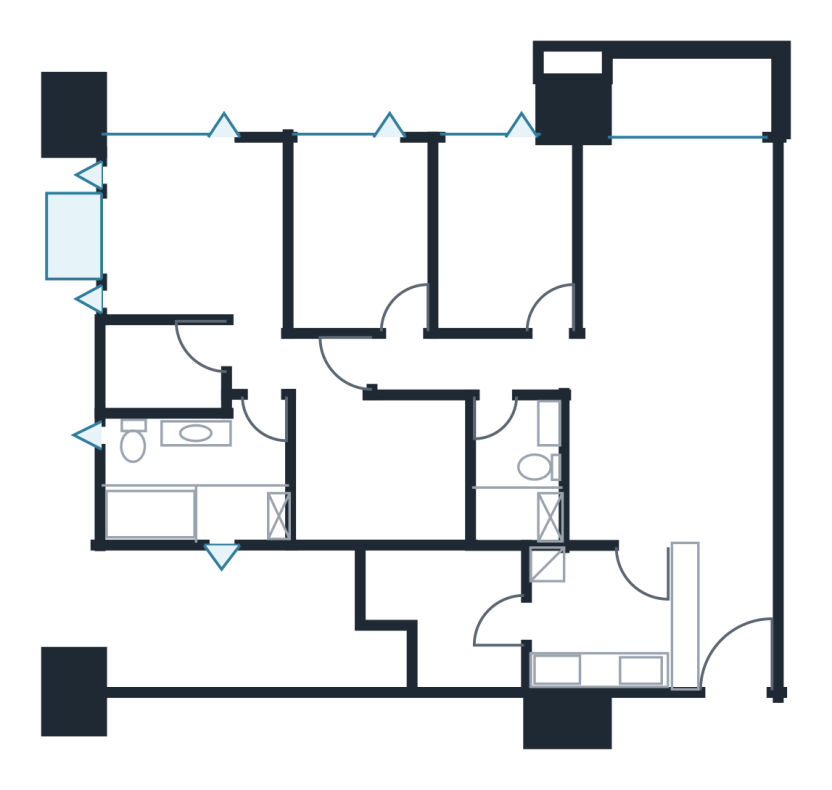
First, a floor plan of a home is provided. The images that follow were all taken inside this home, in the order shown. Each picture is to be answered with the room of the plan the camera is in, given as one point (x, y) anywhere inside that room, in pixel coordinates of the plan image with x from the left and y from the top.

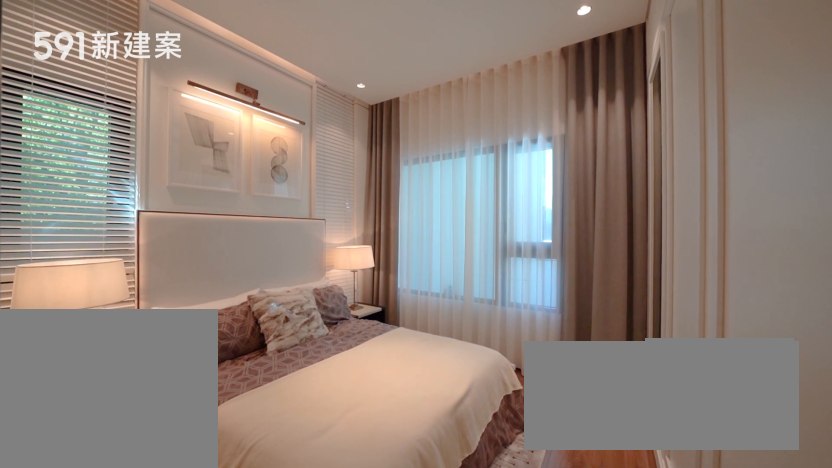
(190, 271)
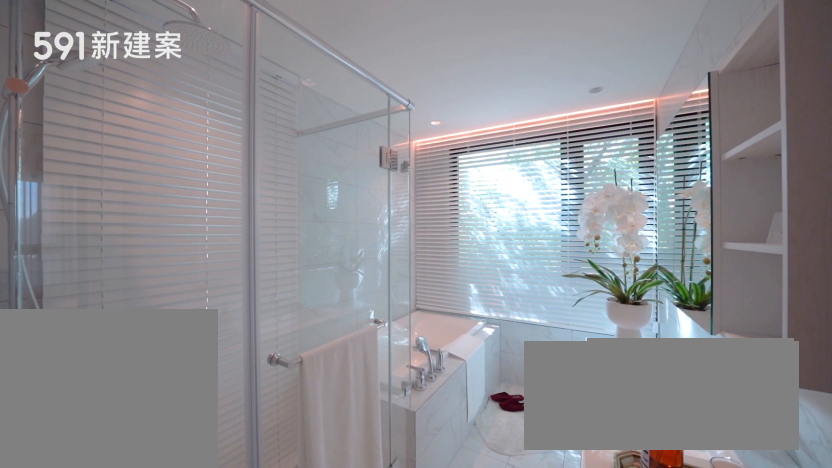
(186, 475)
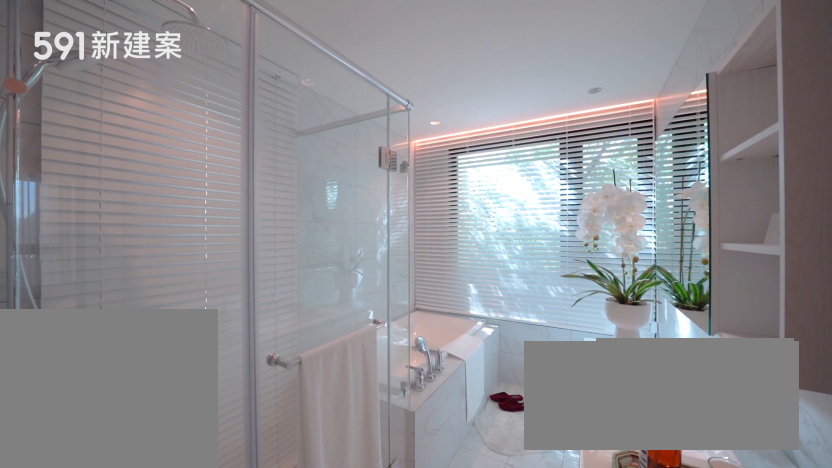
(186, 475)
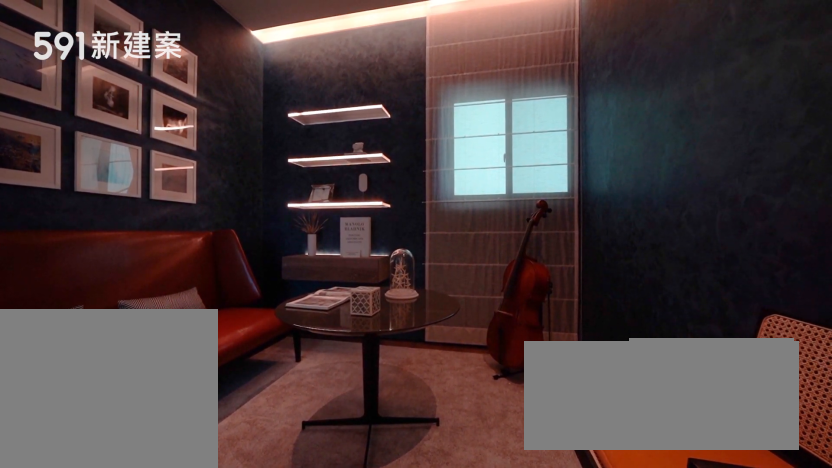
(387, 471)
